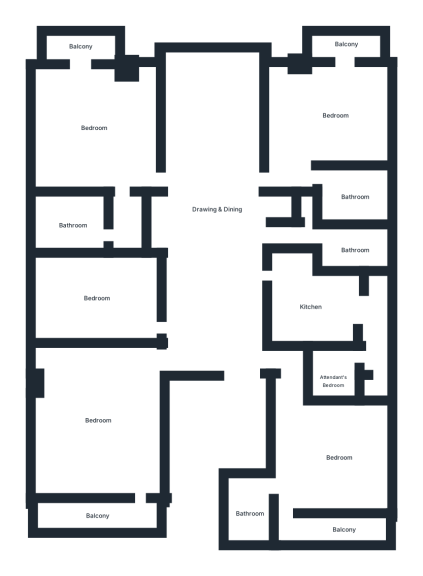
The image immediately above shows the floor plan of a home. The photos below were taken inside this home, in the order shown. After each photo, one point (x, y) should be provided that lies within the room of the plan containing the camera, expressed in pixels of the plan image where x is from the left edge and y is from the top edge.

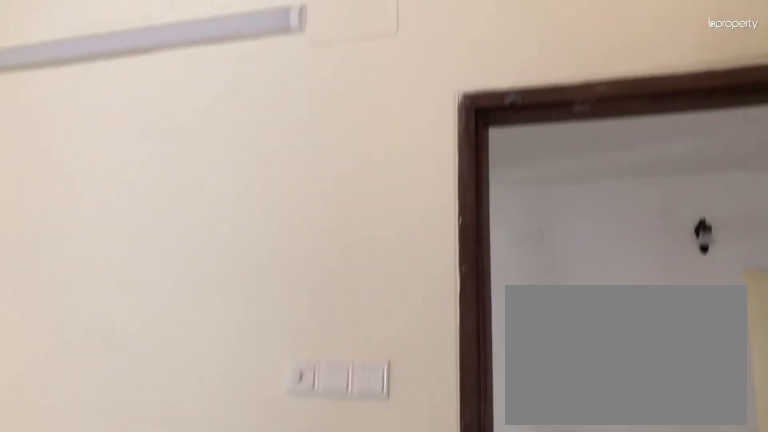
(95, 298)
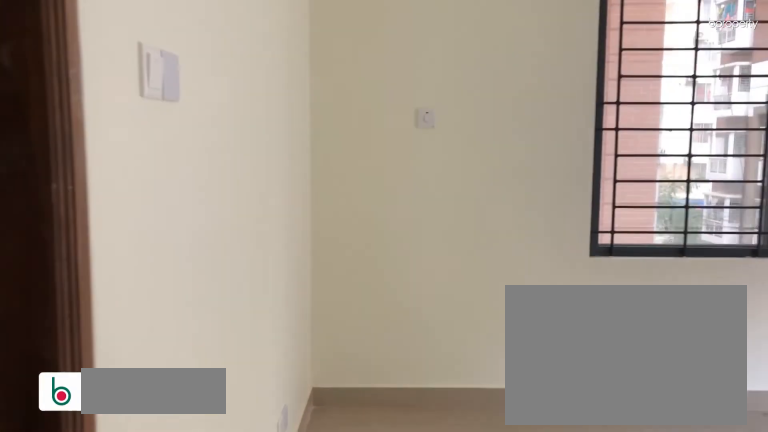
(92, 124)
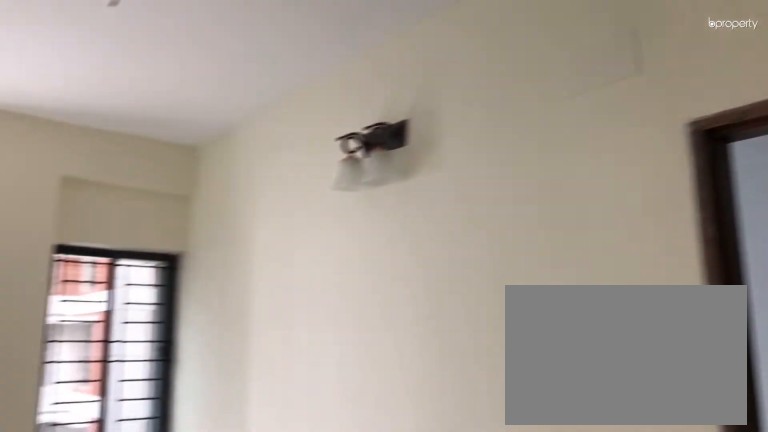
(92, 124)
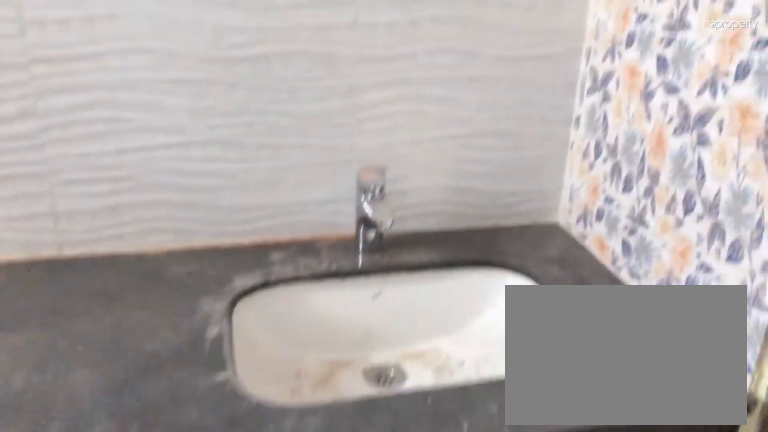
(73, 221)
